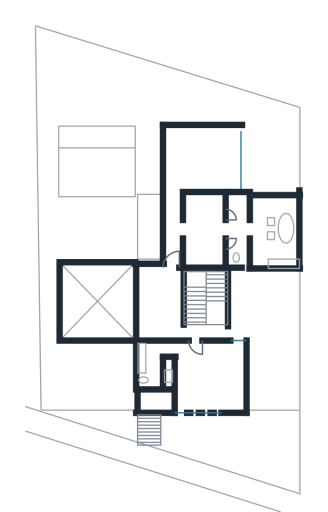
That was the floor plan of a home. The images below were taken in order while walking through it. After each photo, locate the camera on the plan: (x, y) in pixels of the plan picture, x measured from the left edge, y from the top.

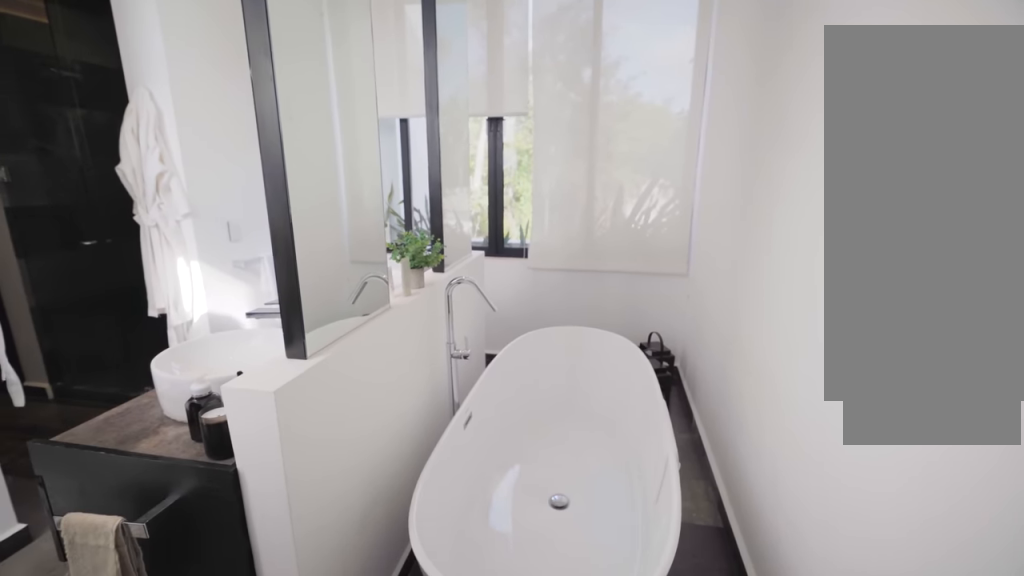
(283, 245)
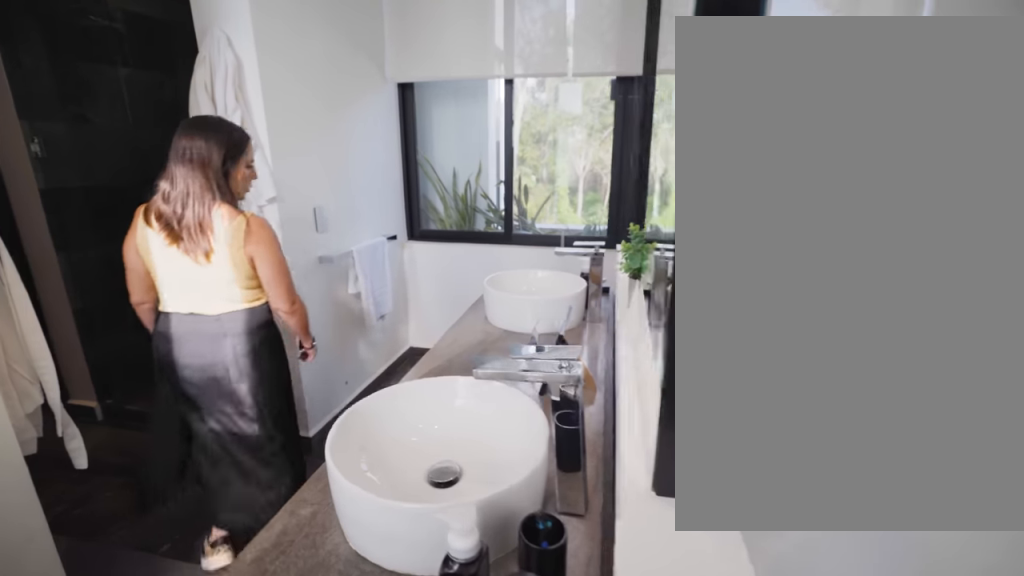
(279, 257)
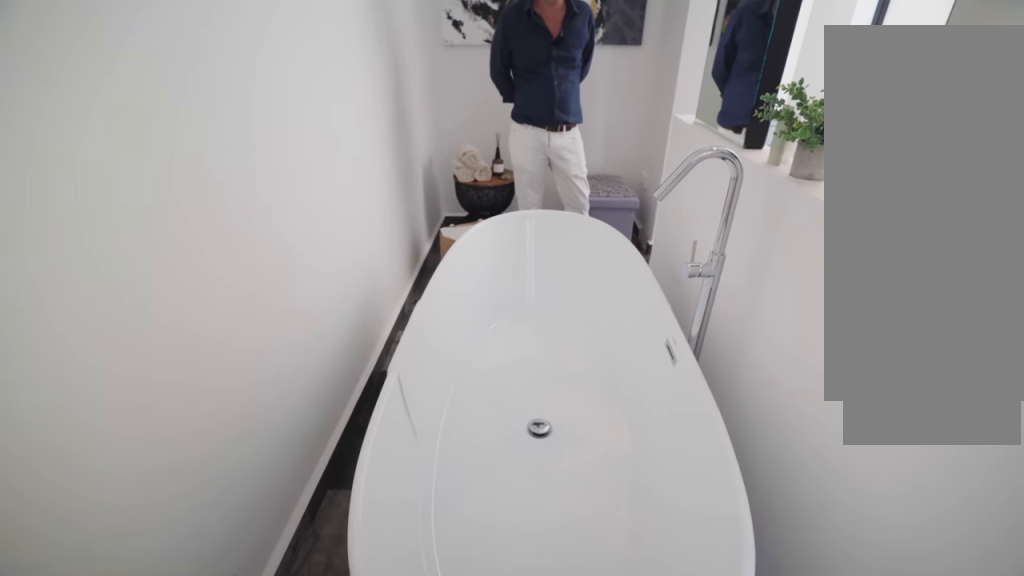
(282, 209)
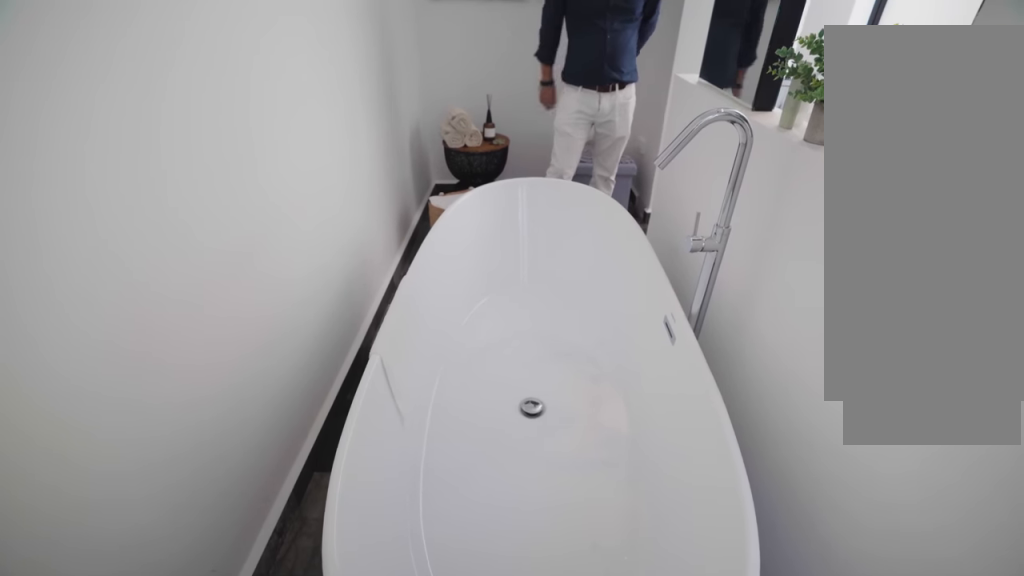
(282, 209)
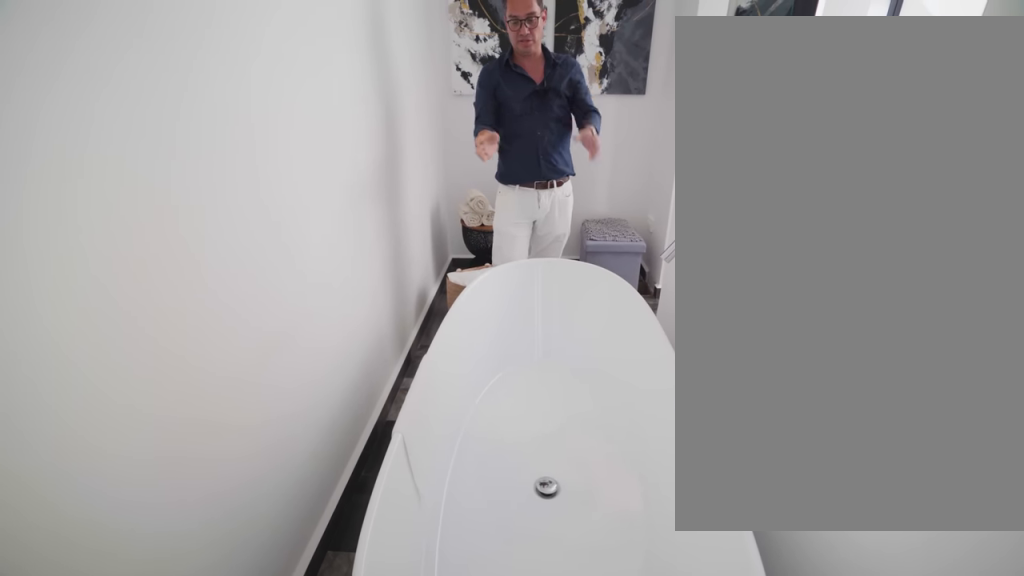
(282, 209)
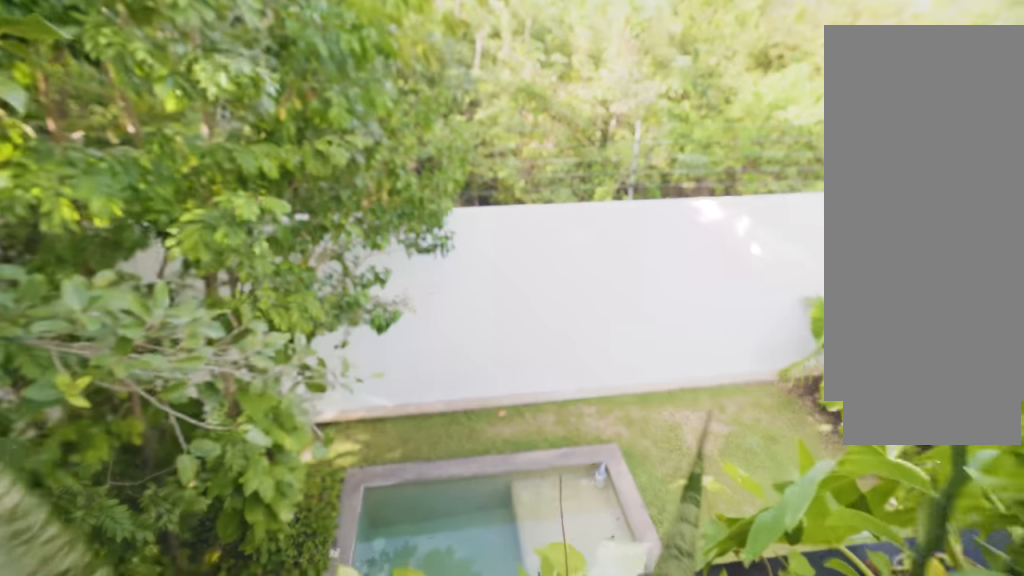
(155, 172)
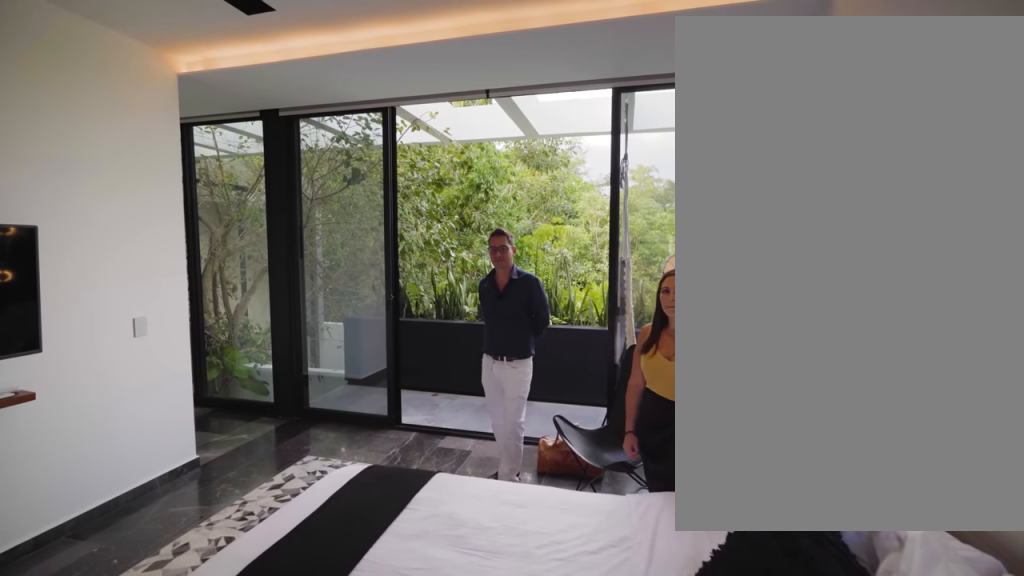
(233, 154)
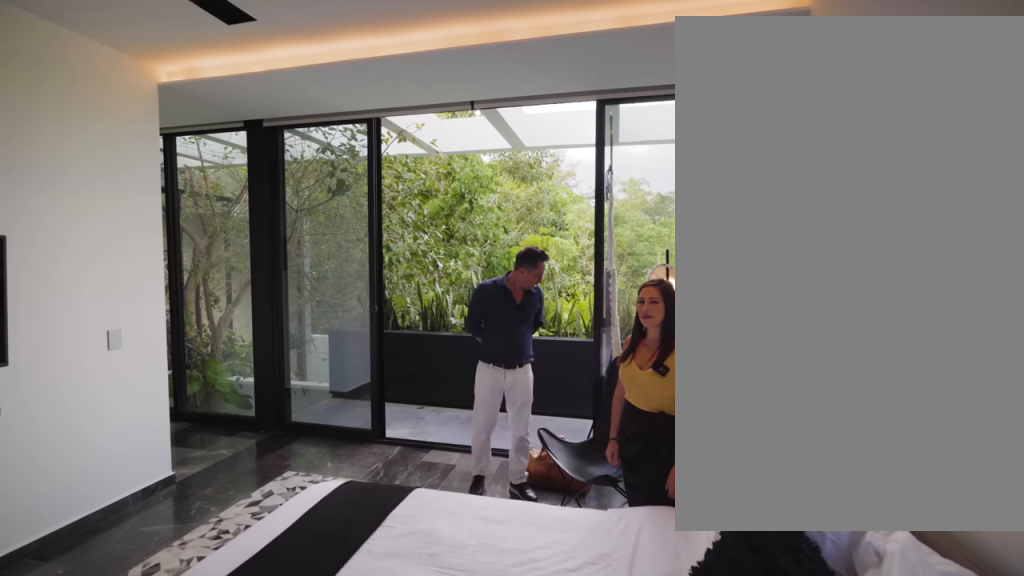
(234, 154)
